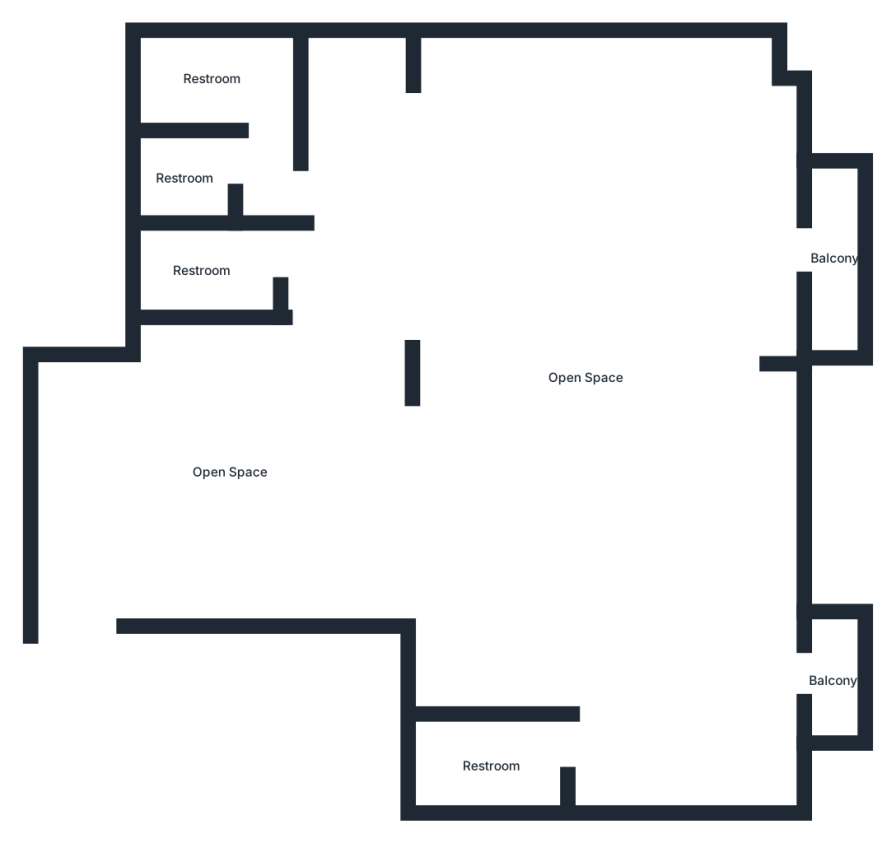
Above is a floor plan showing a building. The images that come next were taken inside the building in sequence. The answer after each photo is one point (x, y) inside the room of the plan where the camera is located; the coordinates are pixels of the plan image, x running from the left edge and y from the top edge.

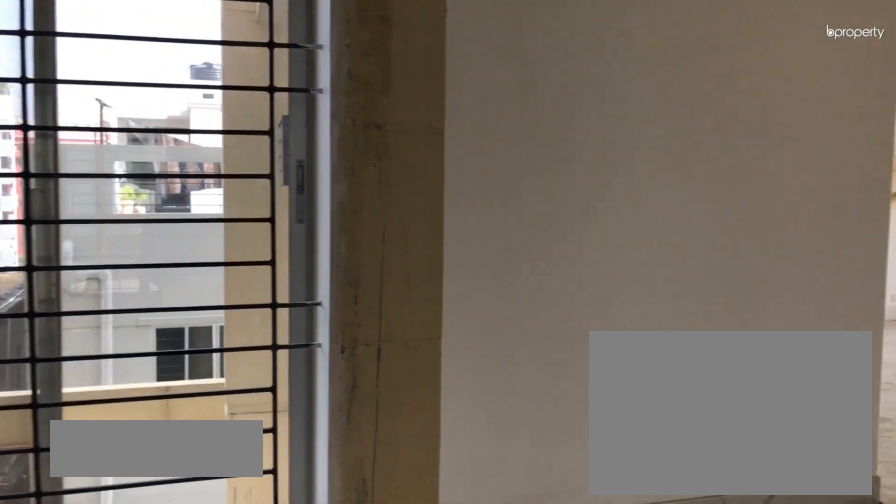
(234, 475)
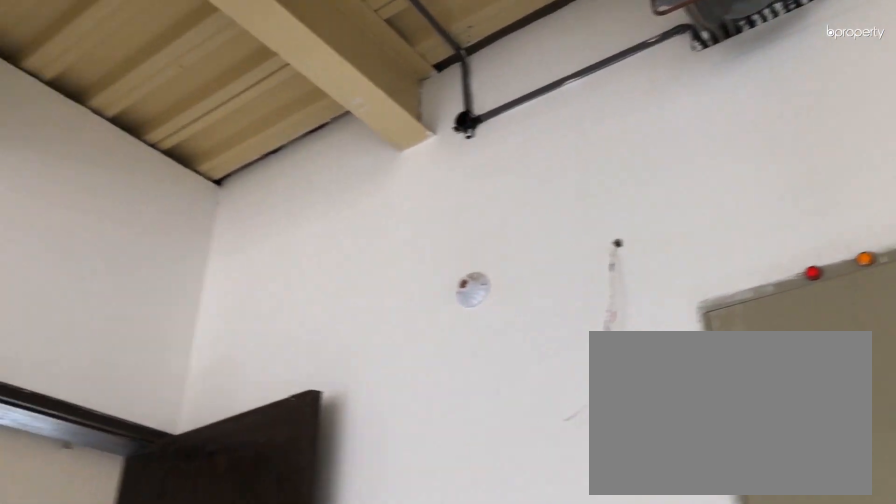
(234, 475)
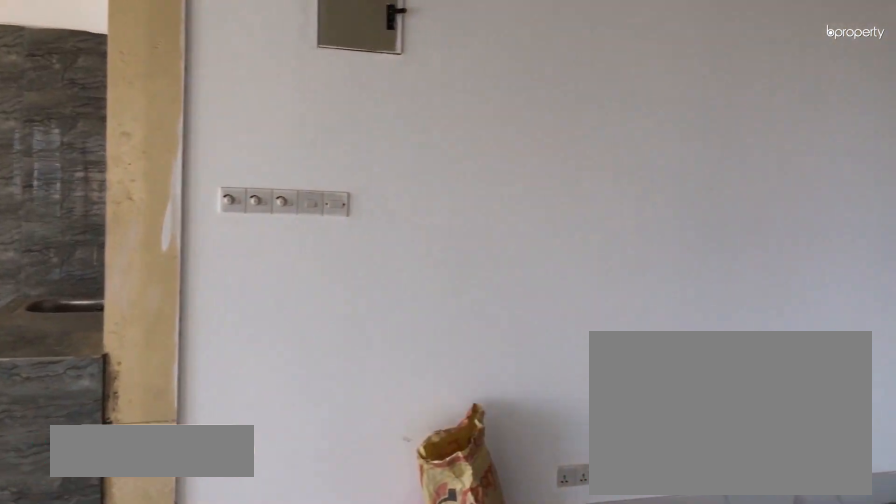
(581, 376)
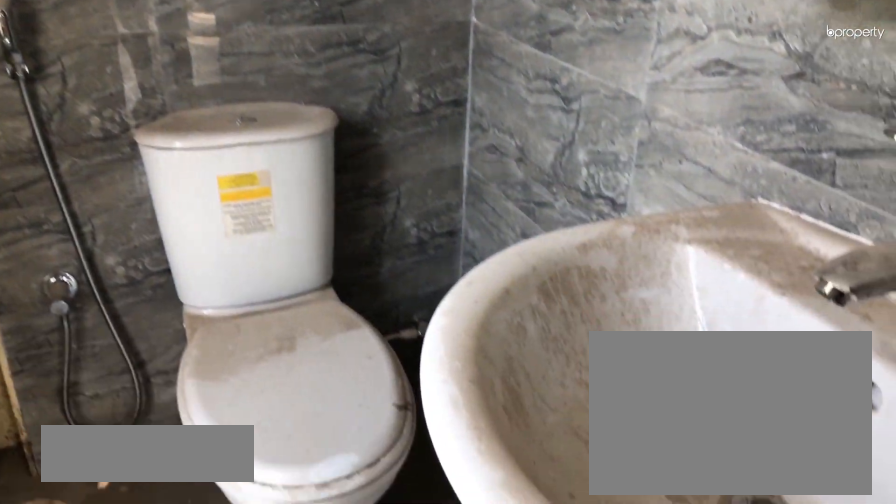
(482, 766)
